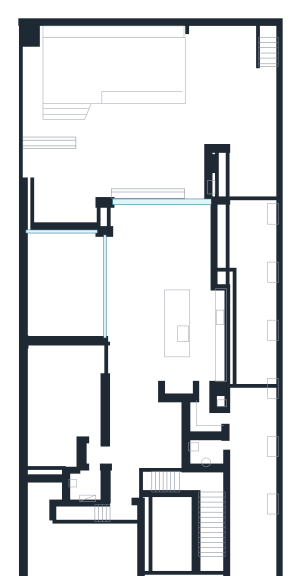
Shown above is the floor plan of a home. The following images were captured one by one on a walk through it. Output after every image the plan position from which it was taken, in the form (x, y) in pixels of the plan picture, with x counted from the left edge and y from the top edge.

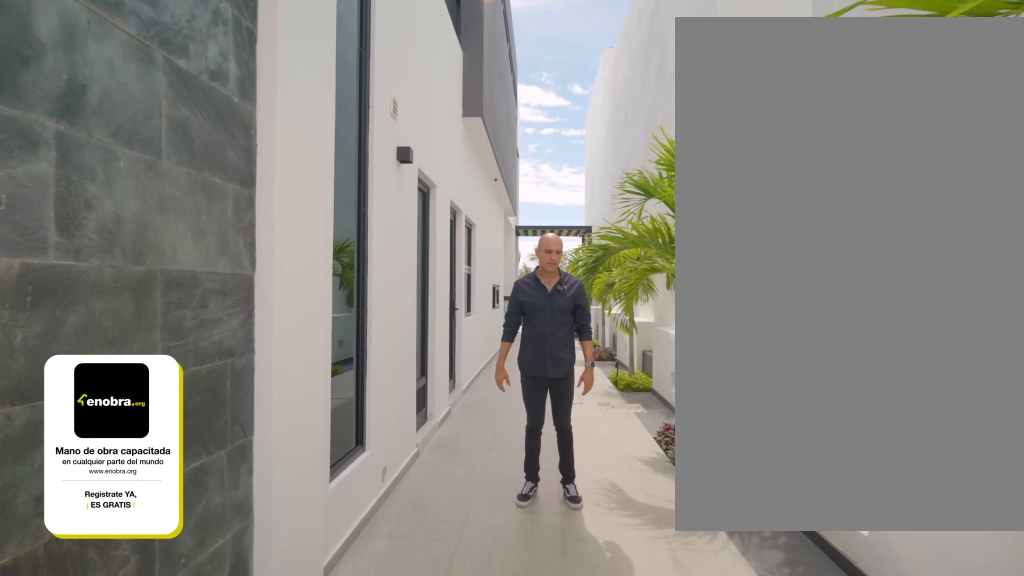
(260, 550)
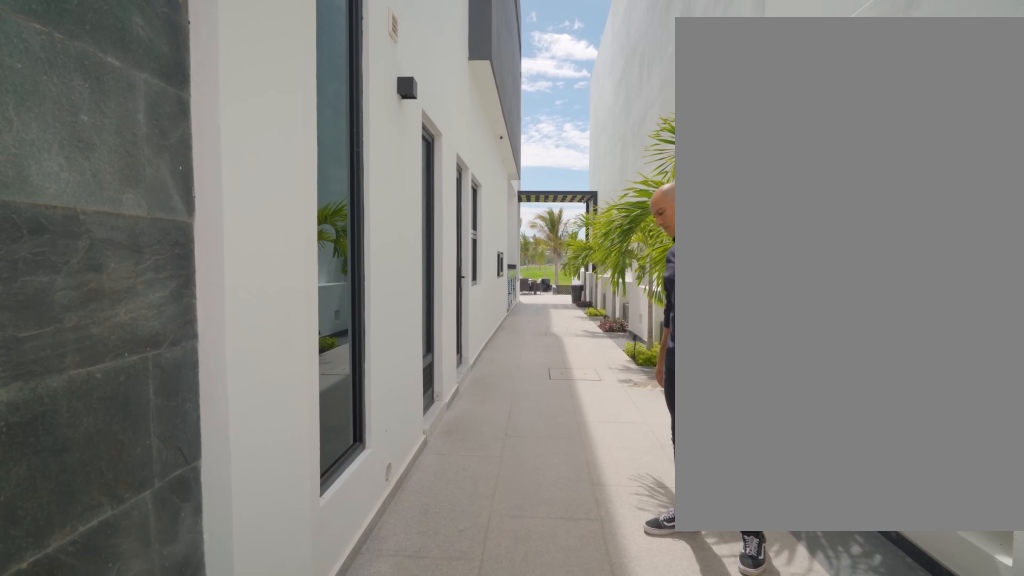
(249, 527)
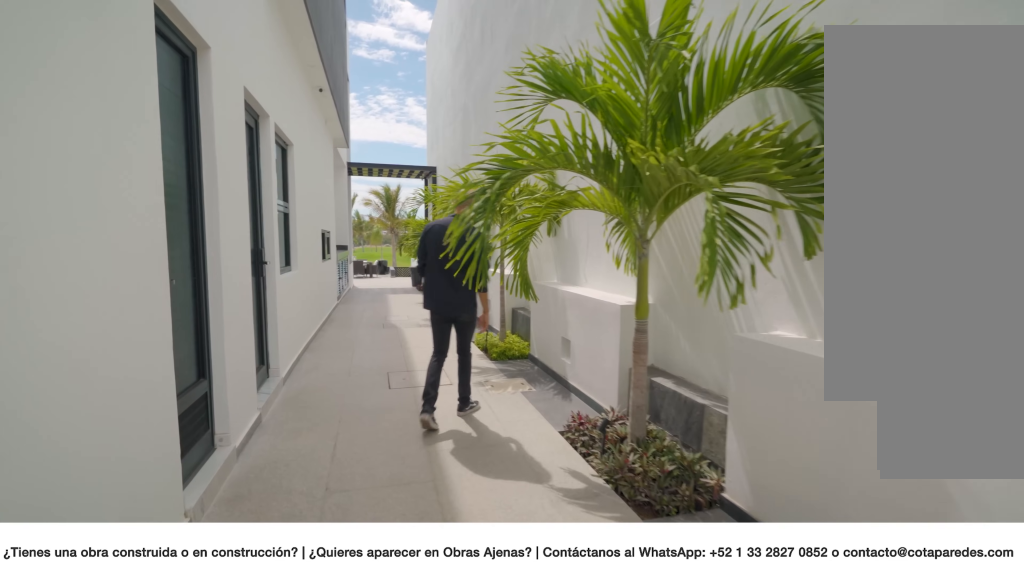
(253, 488)
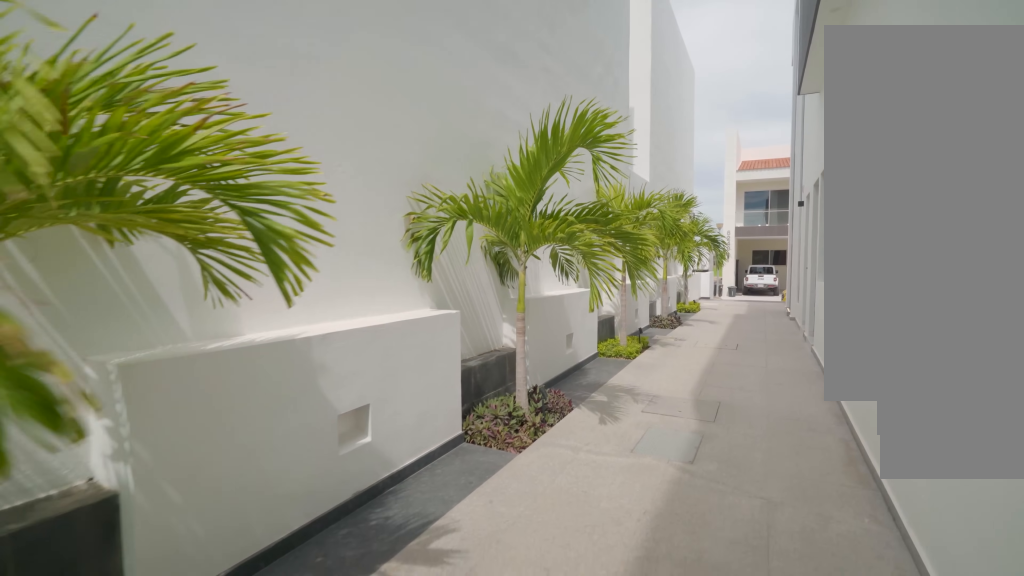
(251, 335)
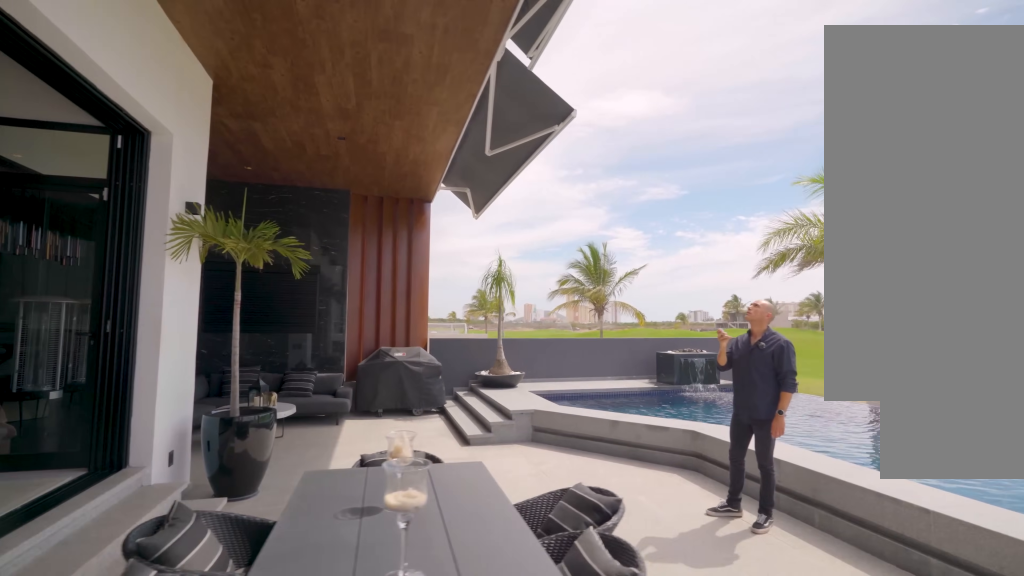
(196, 148)
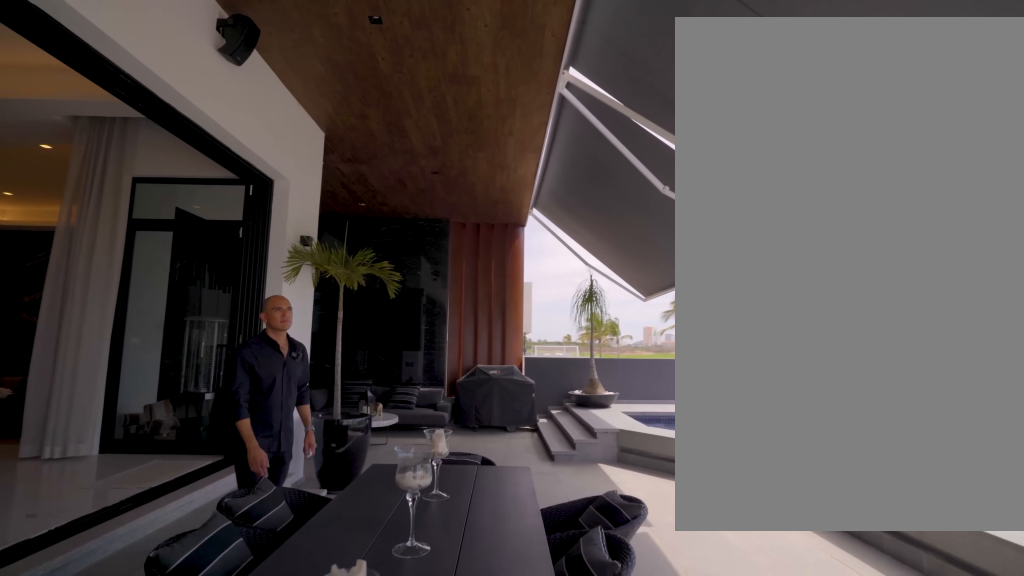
(201, 147)
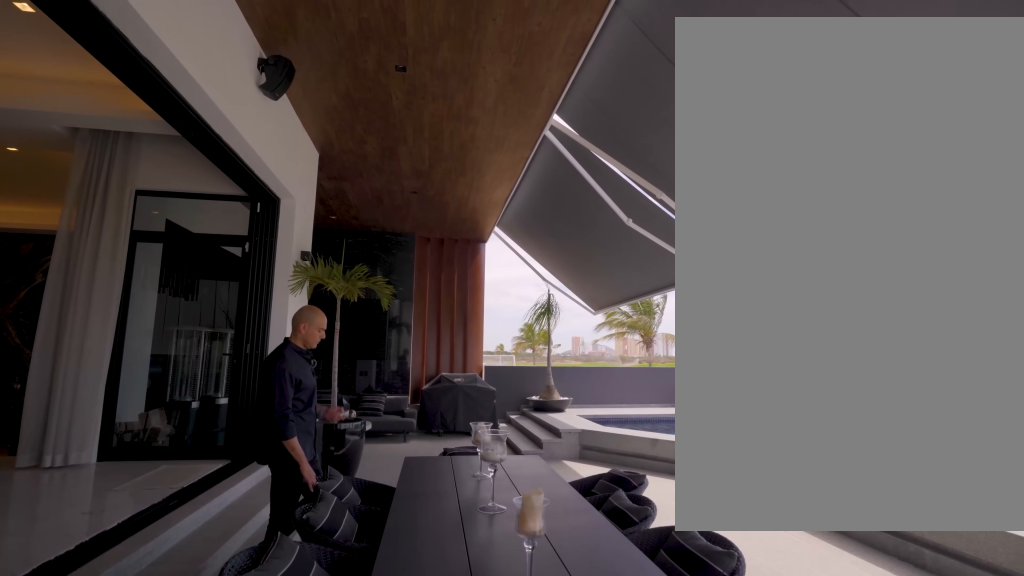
(201, 147)
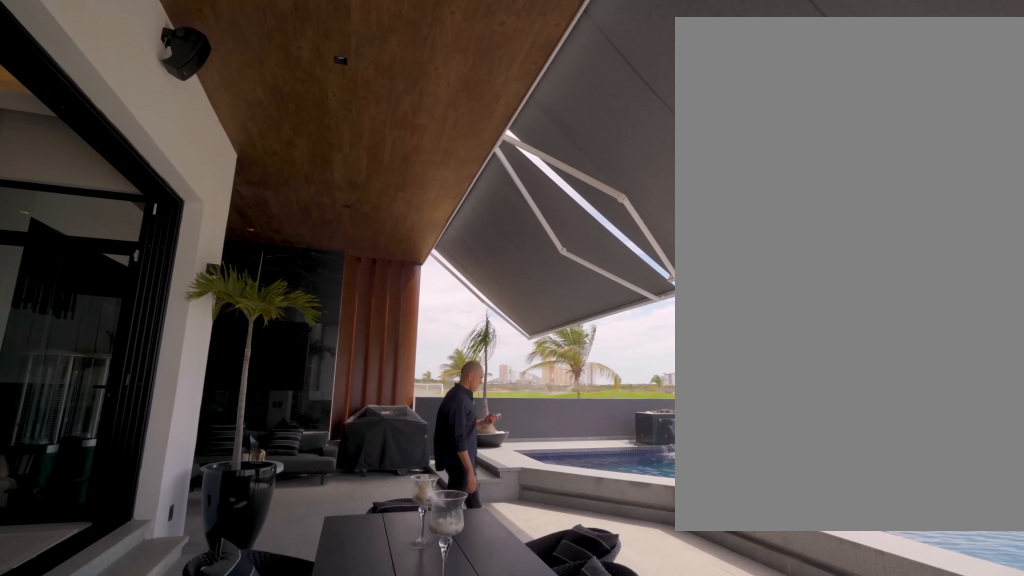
(201, 147)
